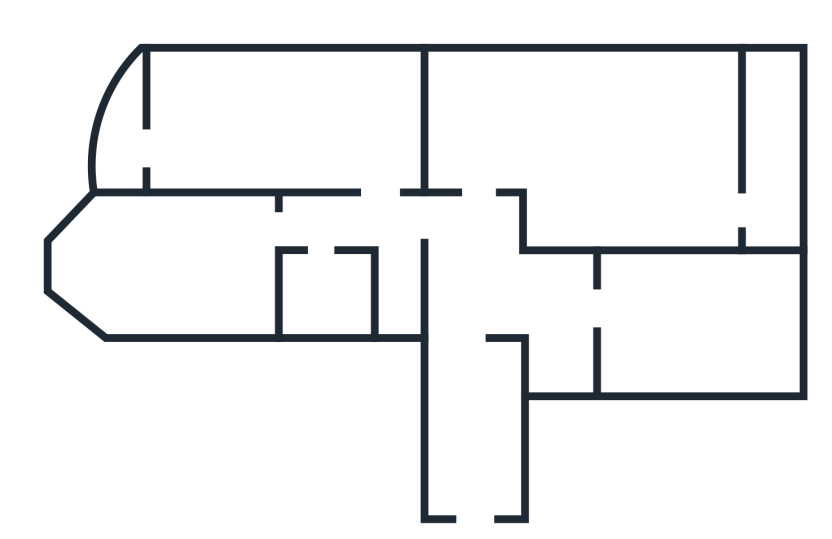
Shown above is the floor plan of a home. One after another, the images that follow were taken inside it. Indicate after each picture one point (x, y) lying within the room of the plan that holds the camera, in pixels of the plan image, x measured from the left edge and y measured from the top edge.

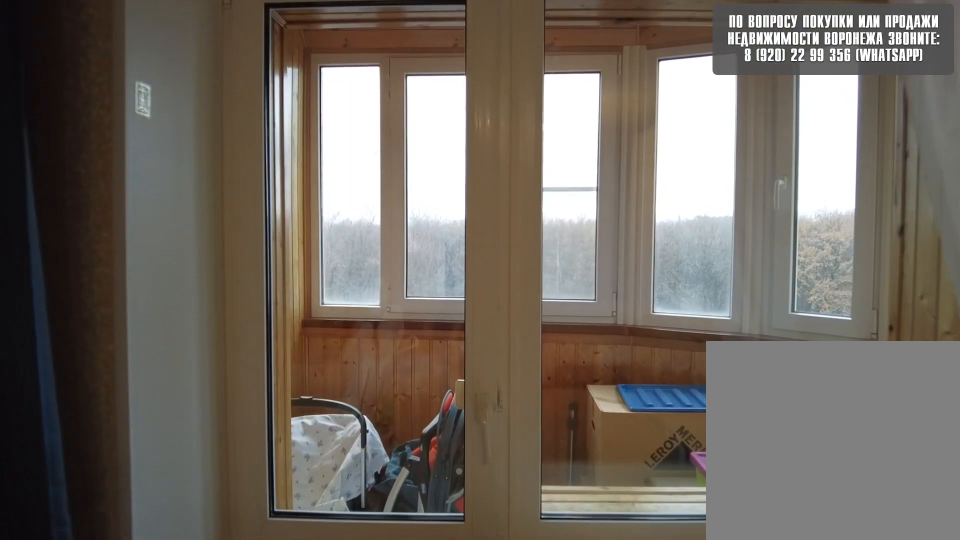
(202, 135)
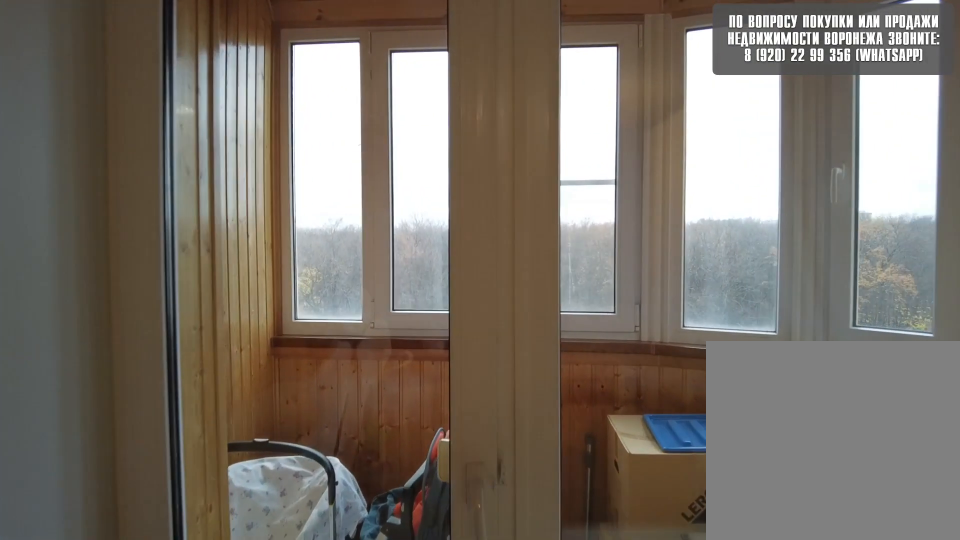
(202, 135)
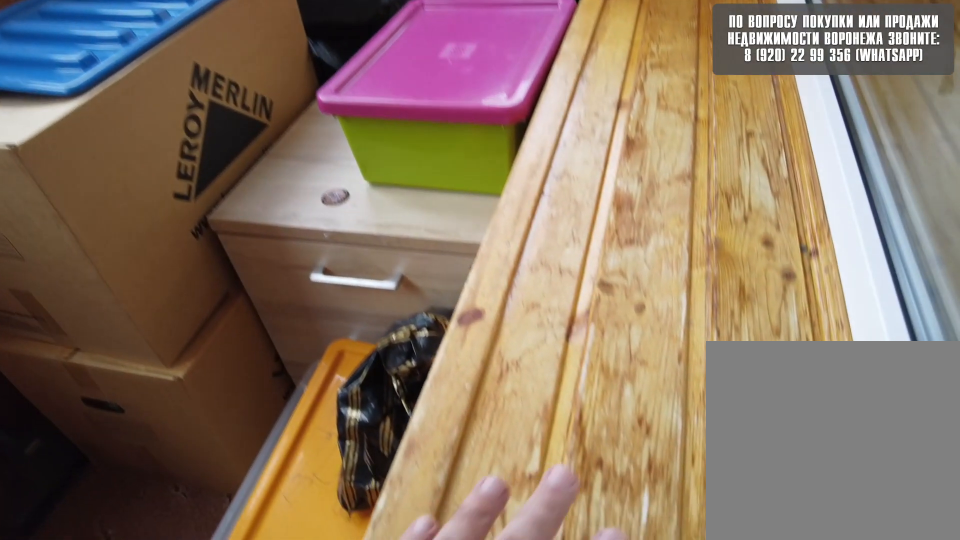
(129, 138)
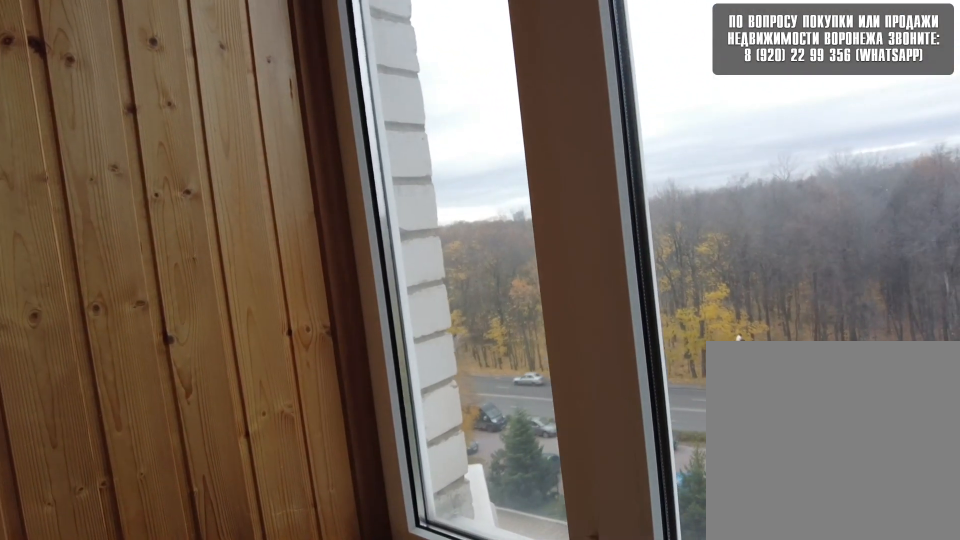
(129, 138)
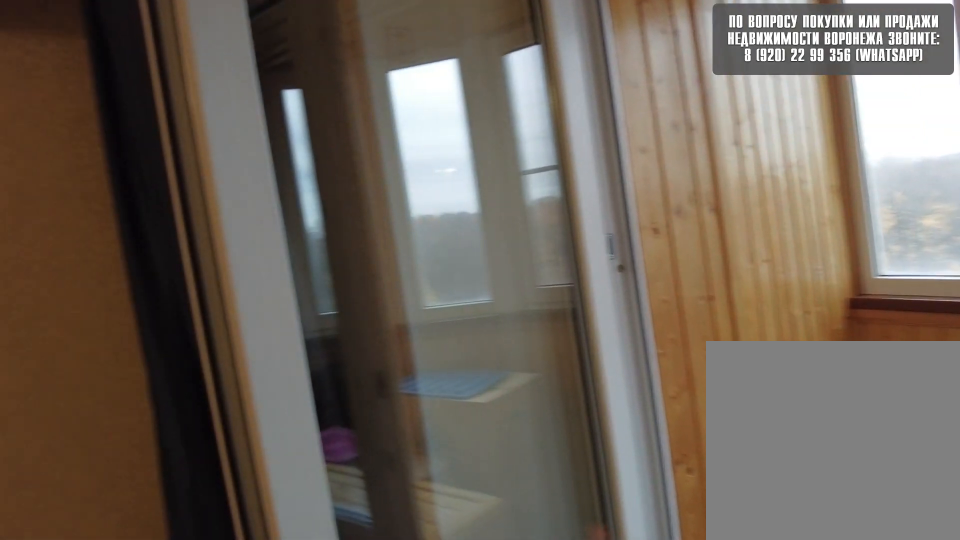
(193, 145)
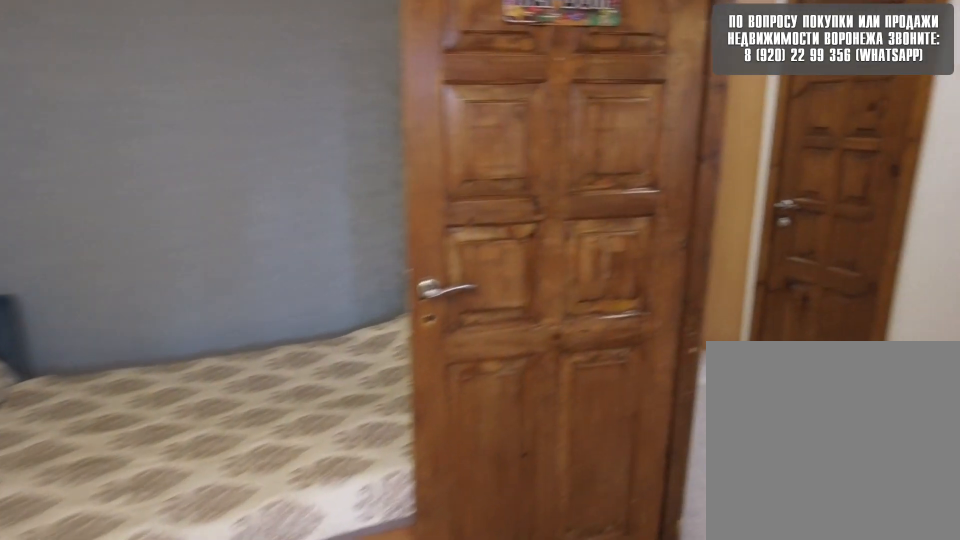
(316, 162)
